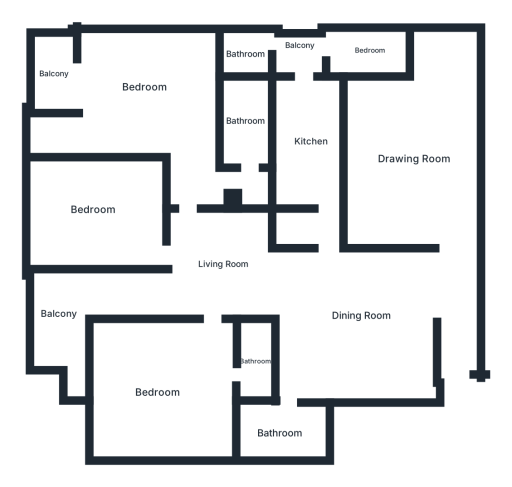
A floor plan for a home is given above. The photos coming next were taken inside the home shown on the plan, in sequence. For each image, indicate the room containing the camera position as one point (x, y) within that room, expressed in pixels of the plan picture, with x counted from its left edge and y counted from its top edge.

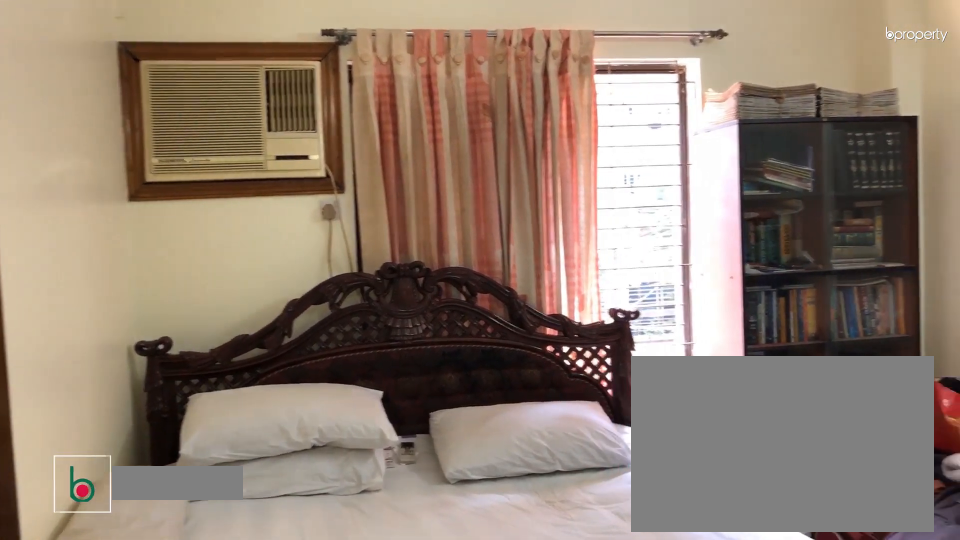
(94, 210)
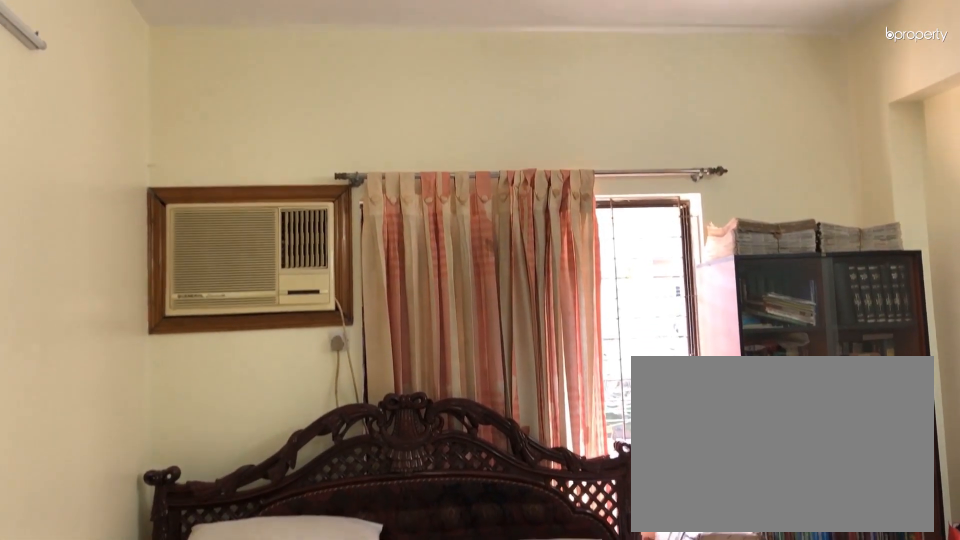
(95, 211)
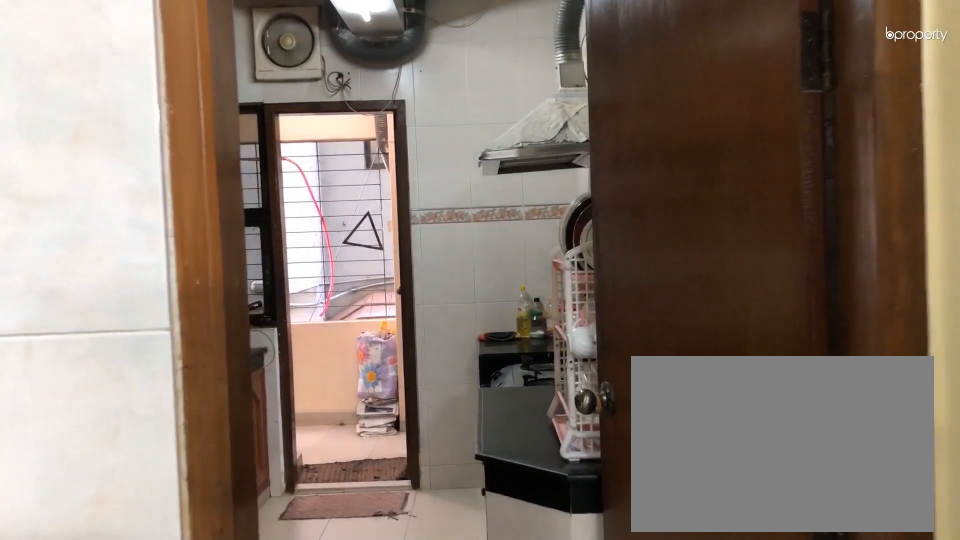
(310, 142)
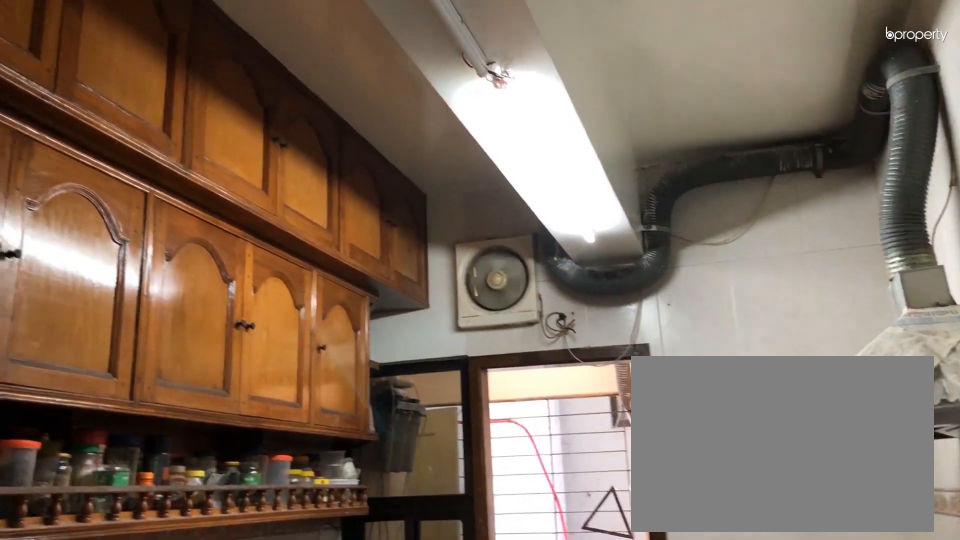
(309, 143)
